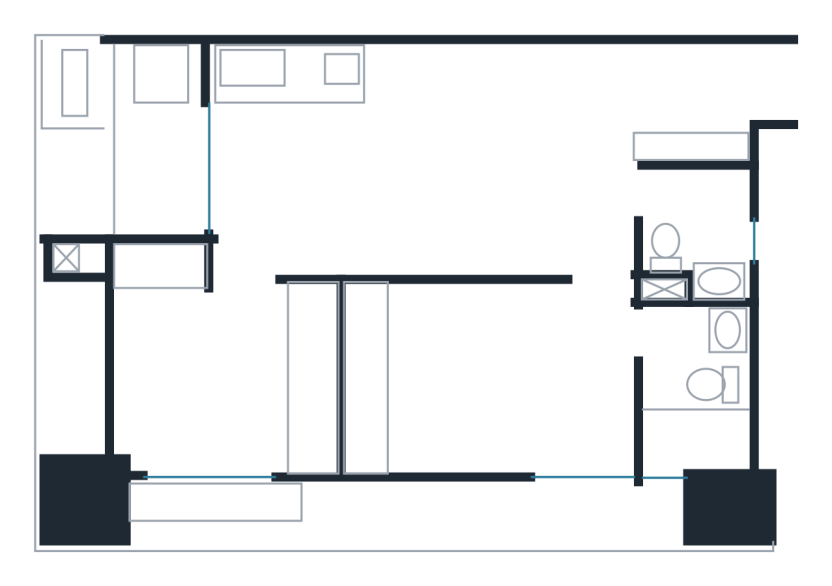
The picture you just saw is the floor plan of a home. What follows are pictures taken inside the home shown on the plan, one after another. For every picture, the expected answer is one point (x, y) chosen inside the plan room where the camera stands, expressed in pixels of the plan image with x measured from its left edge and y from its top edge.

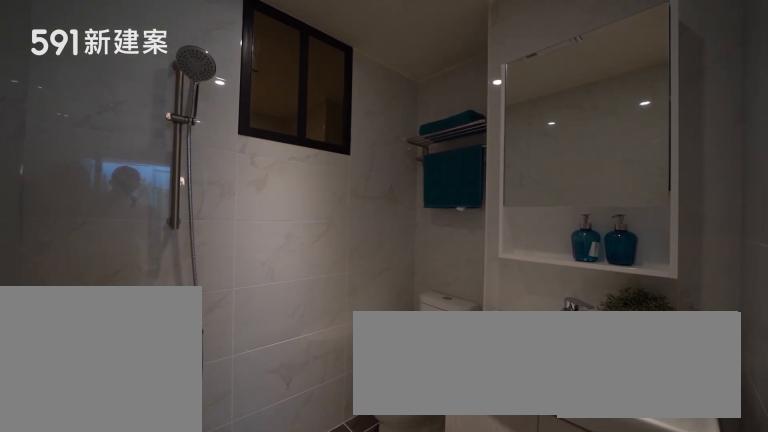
(697, 229)
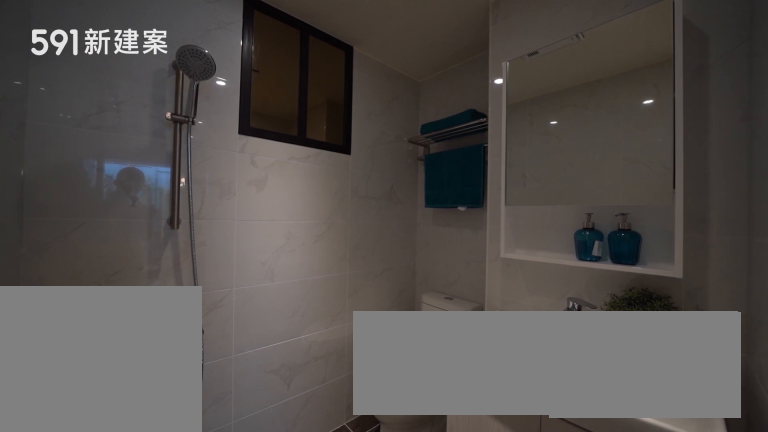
(697, 229)
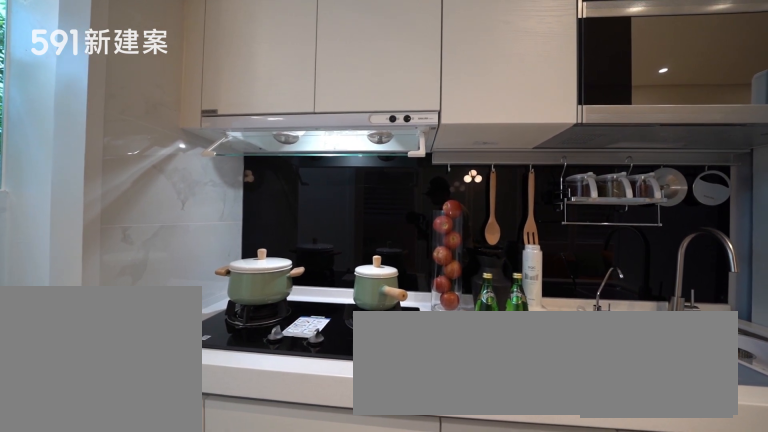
(315, 103)
